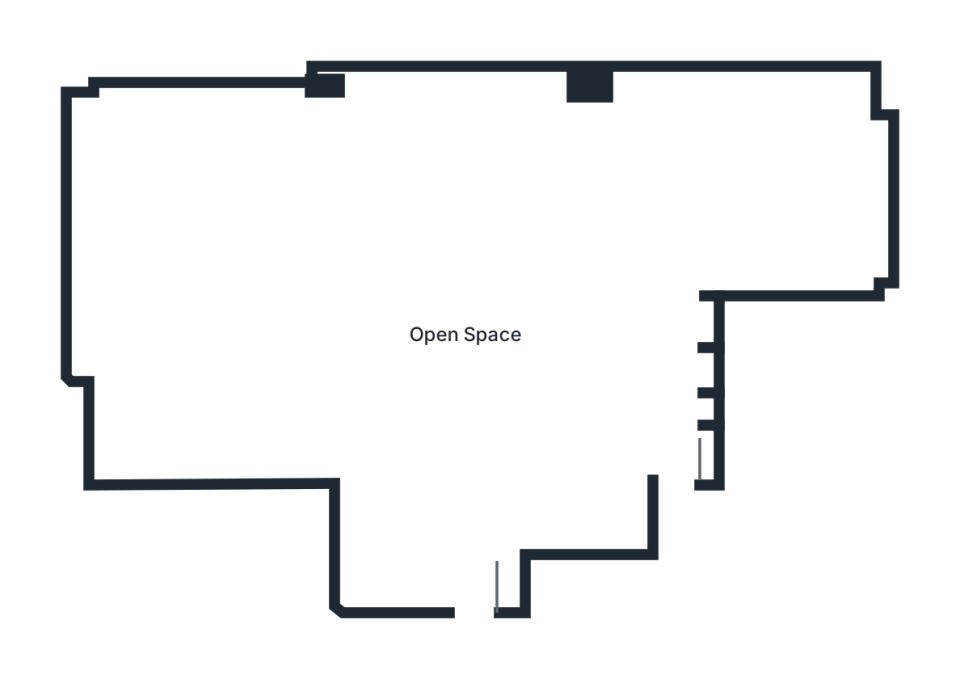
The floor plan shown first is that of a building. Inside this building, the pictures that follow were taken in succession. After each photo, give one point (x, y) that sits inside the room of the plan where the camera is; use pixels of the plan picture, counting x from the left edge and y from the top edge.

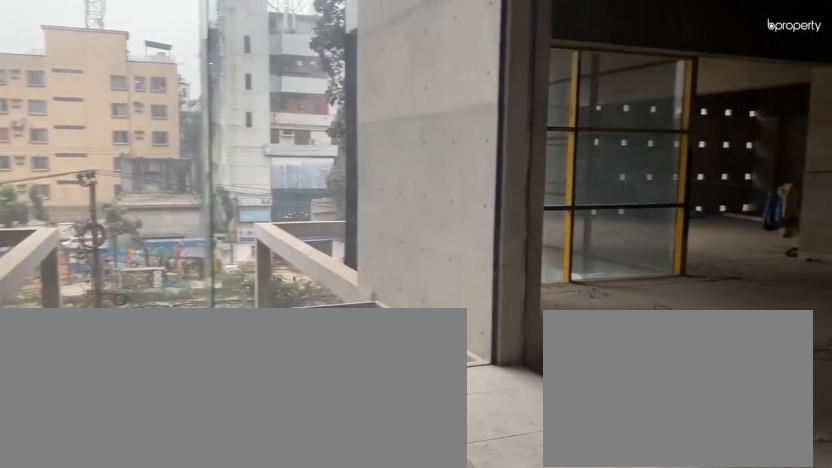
(479, 577)
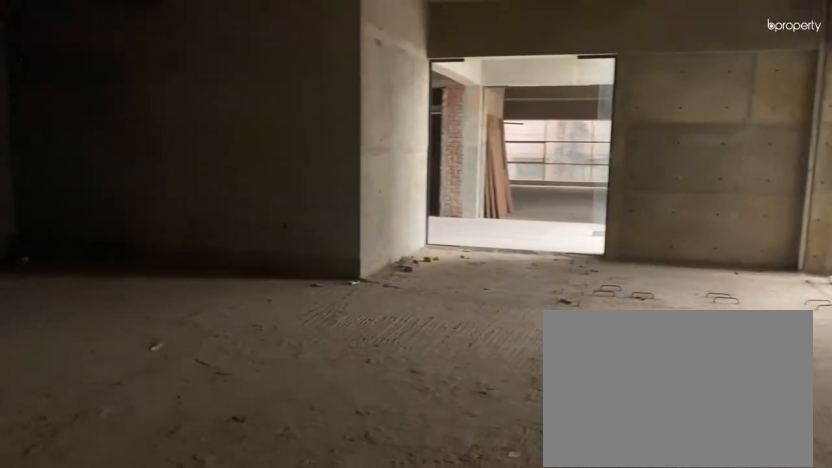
(479, 360)
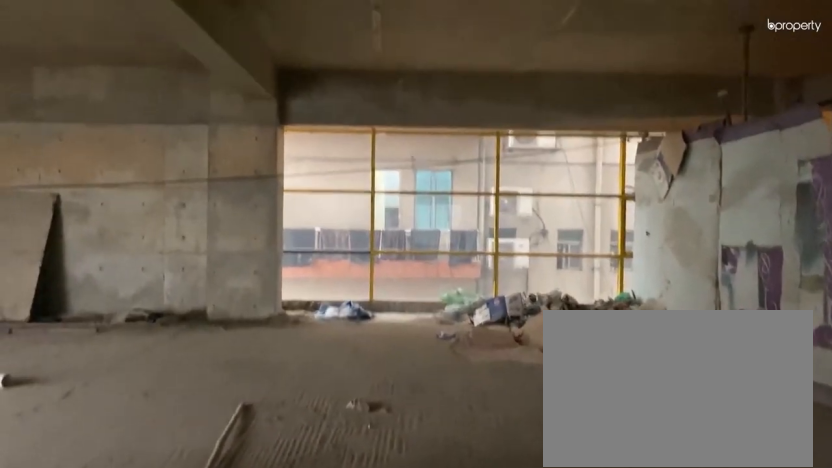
(479, 360)
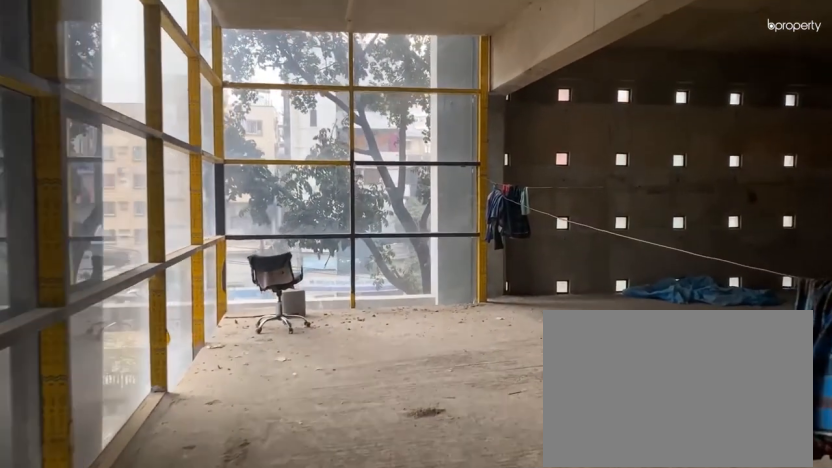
(277, 435)
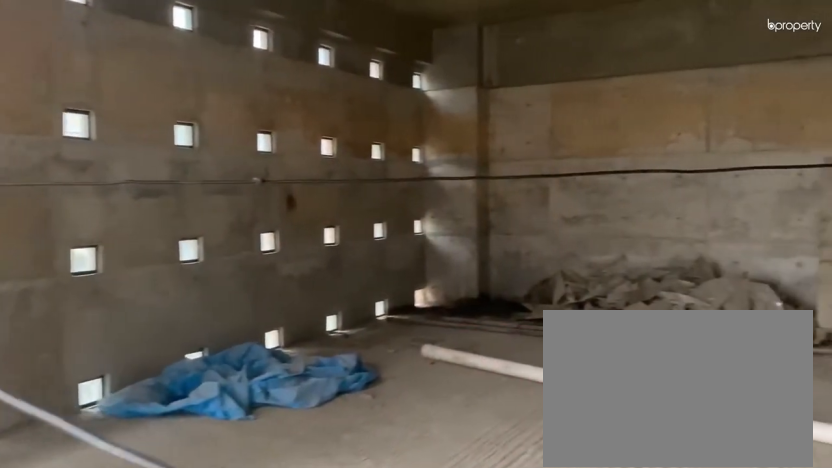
(147, 244)
